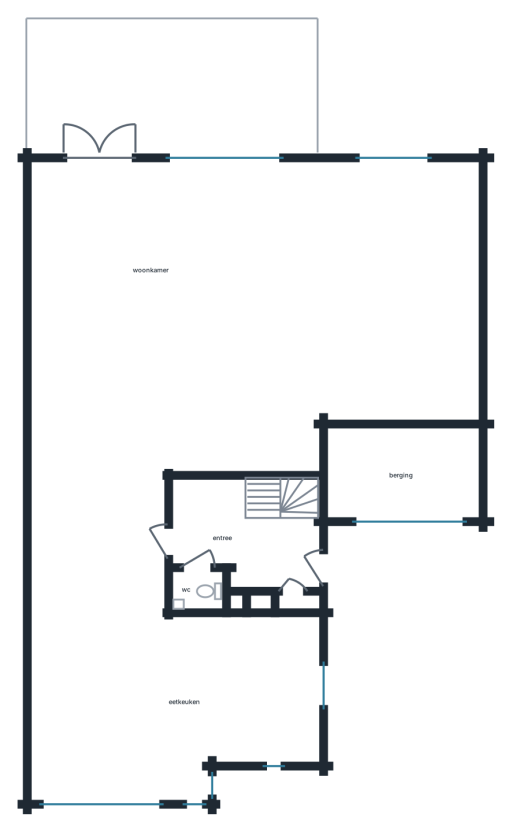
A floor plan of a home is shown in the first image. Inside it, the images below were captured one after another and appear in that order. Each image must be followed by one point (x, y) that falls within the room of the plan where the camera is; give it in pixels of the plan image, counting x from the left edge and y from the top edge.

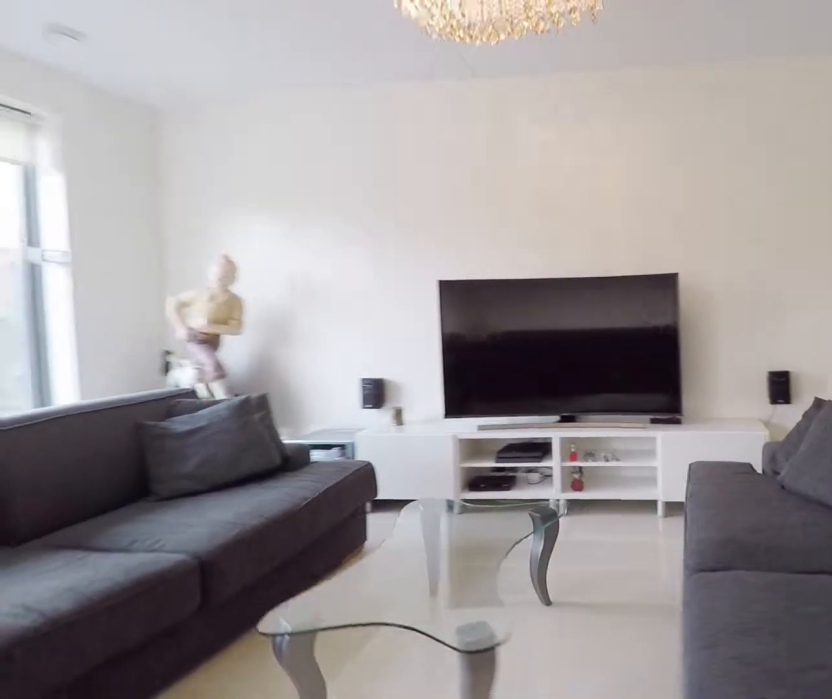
(233, 327)
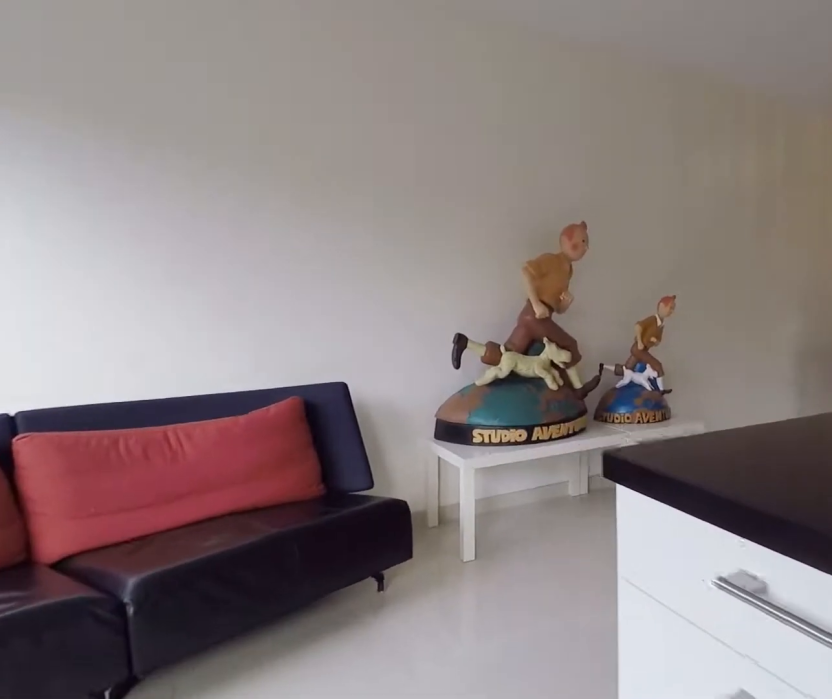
(166, 702)
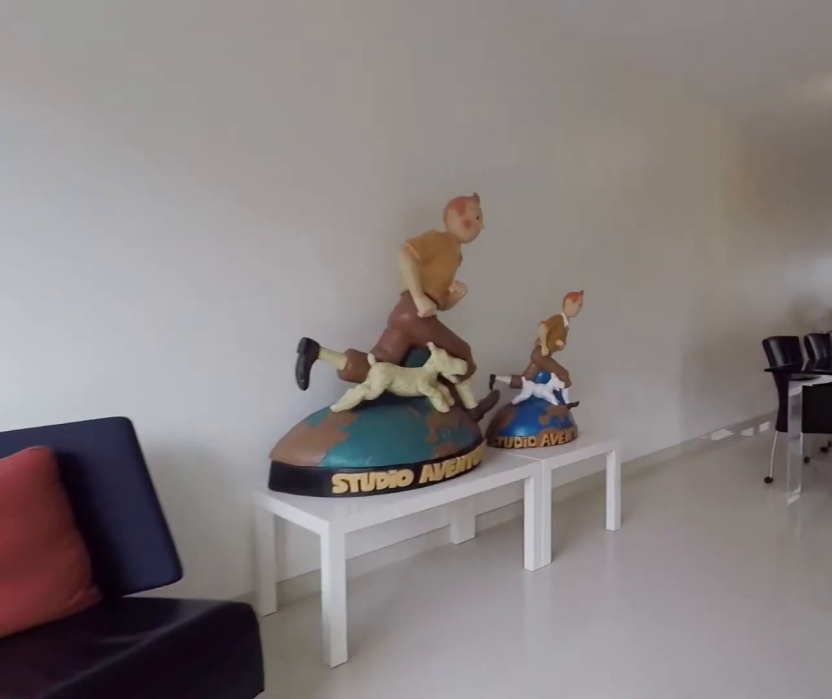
(166, 702)
